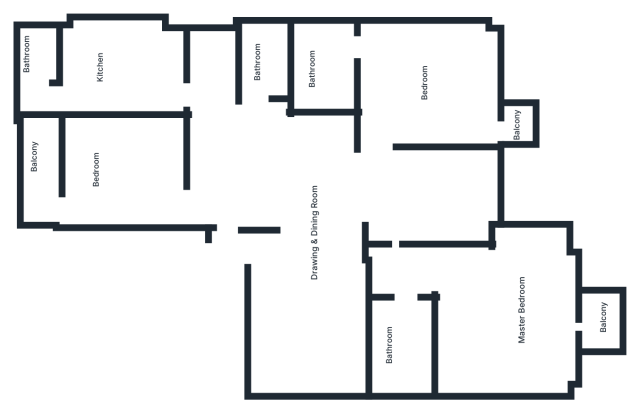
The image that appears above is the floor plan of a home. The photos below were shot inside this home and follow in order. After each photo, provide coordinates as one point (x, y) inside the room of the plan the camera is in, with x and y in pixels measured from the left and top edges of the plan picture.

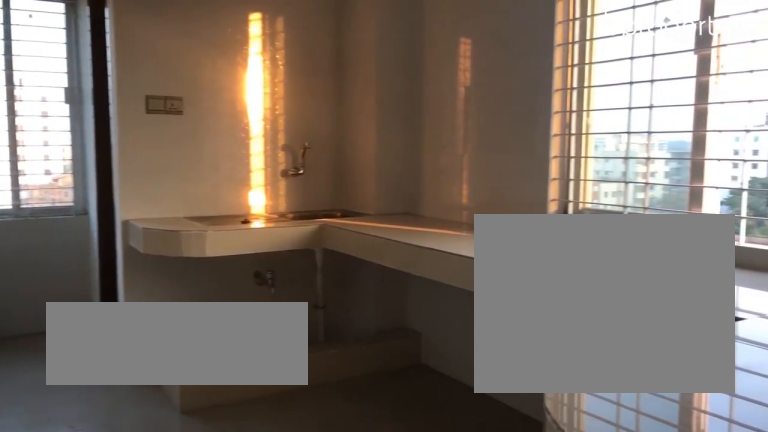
(183, 80)
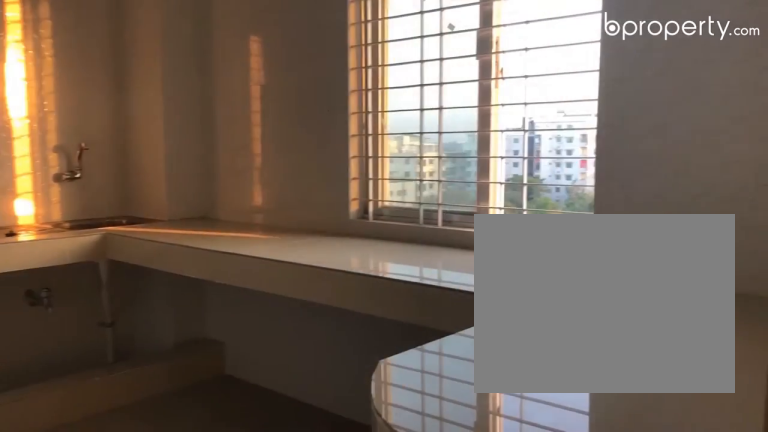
(183, 80)
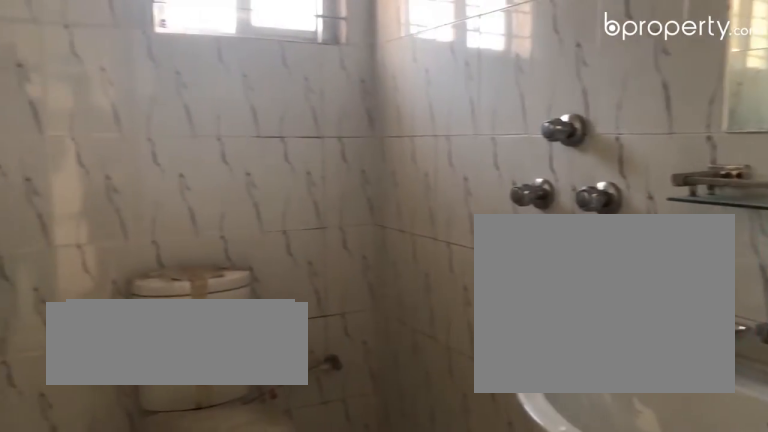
(262, 57)
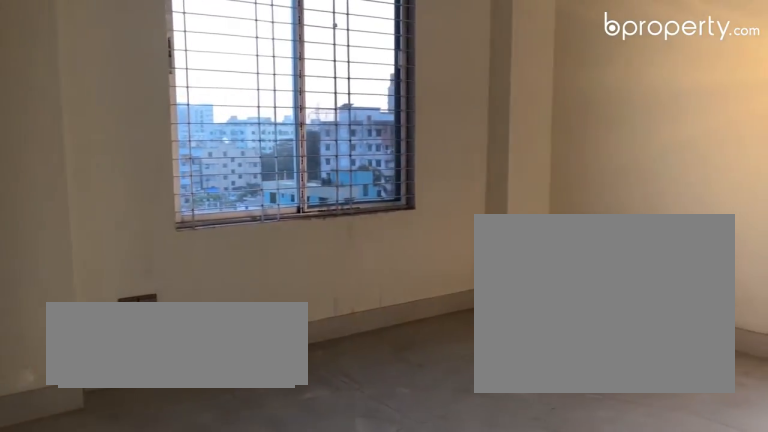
(432, 71)
